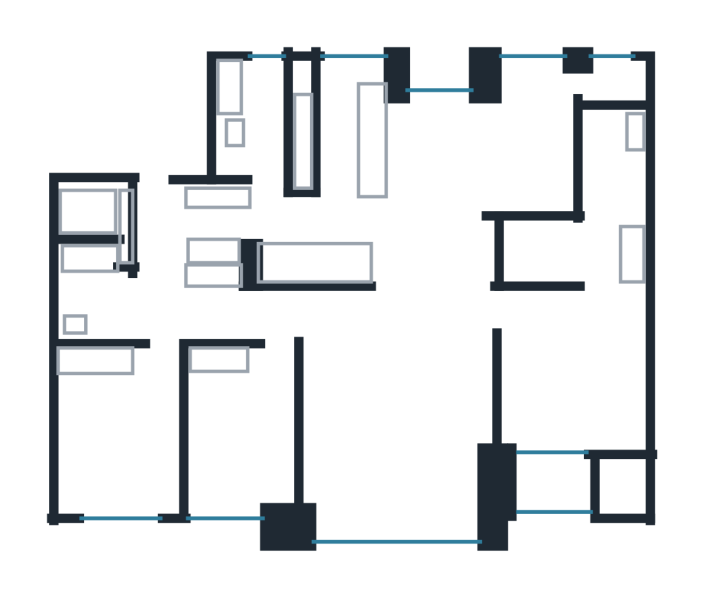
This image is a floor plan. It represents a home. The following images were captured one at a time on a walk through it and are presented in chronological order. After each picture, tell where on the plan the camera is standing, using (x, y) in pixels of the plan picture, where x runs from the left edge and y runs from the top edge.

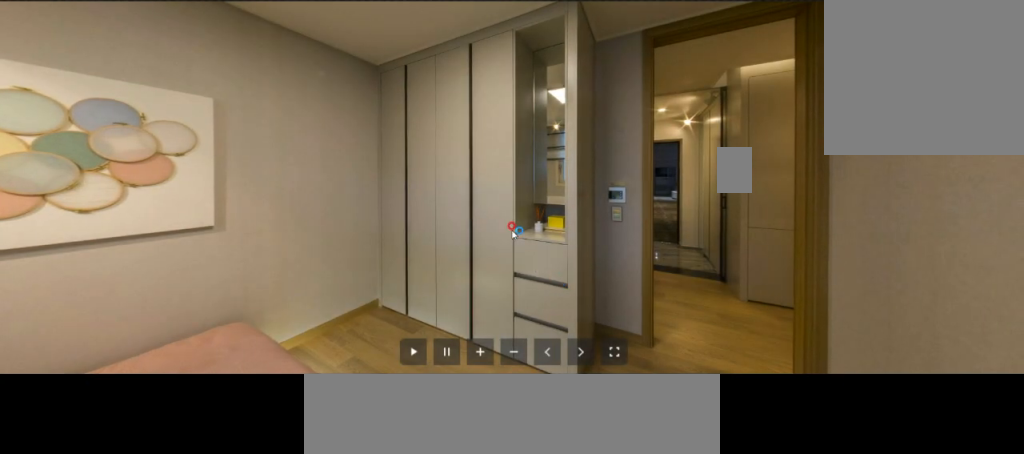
(121, 427)
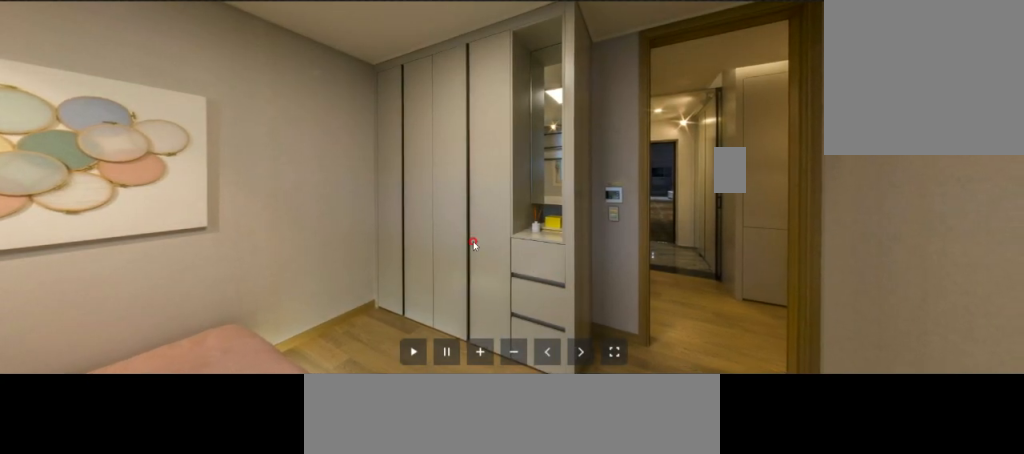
(121, 427)
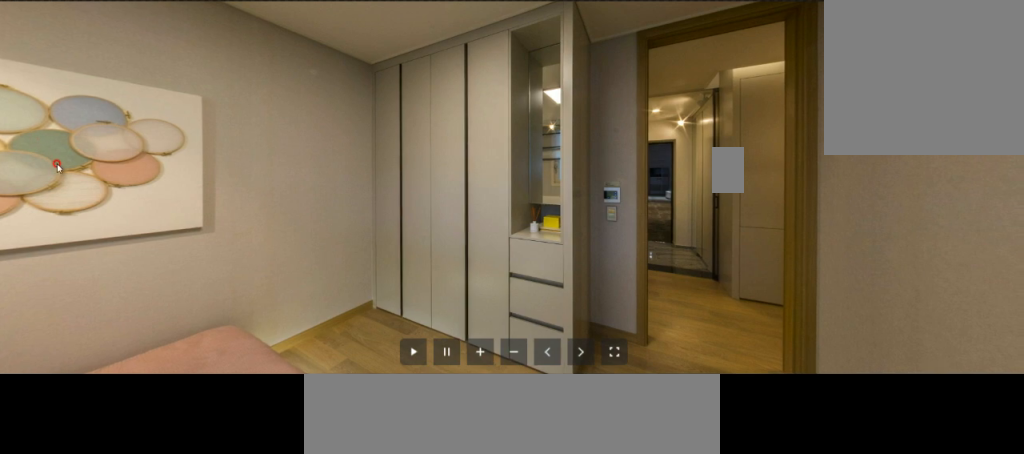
(121, 427)
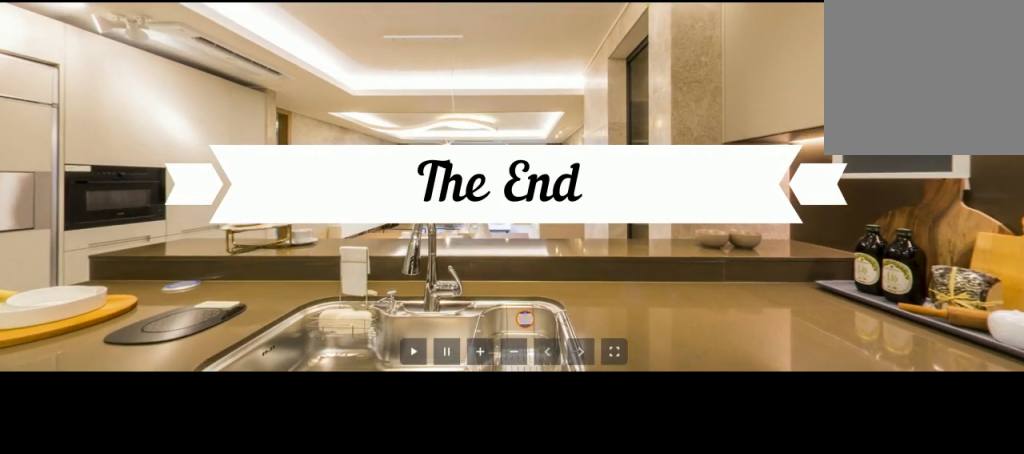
(408, 198)
